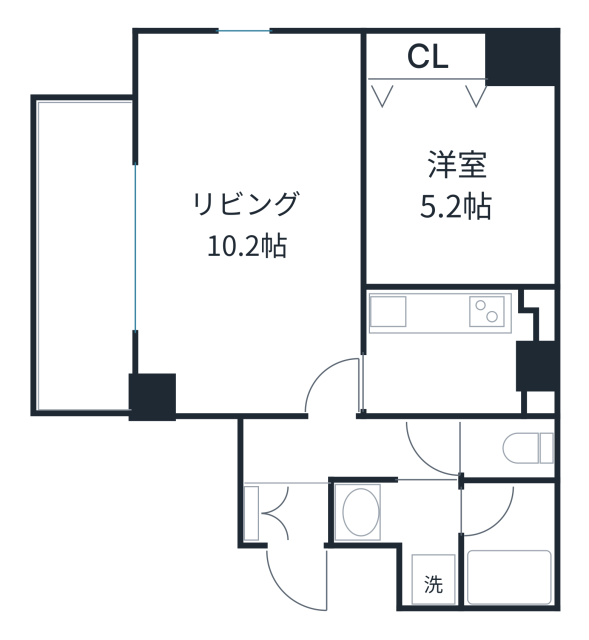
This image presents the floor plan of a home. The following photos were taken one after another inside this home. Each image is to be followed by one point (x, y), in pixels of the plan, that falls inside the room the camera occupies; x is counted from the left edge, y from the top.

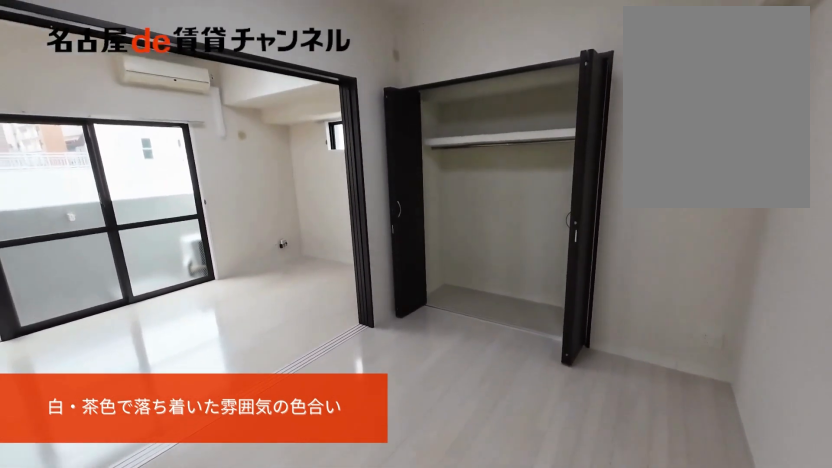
(460, 183)
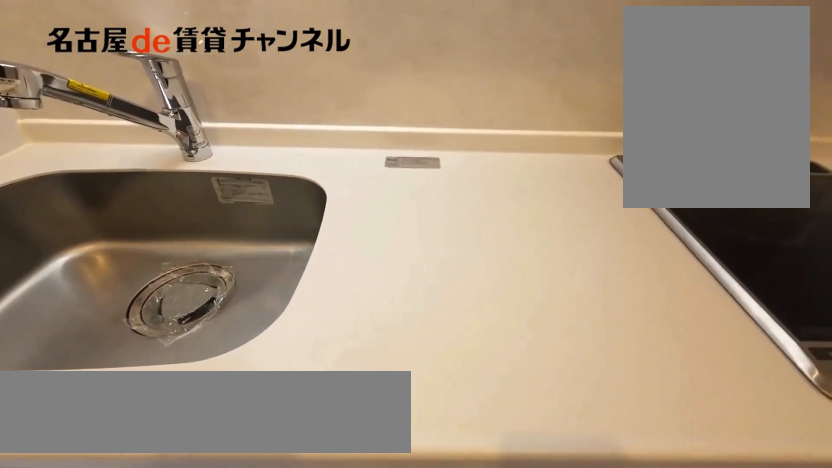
(457, 350)
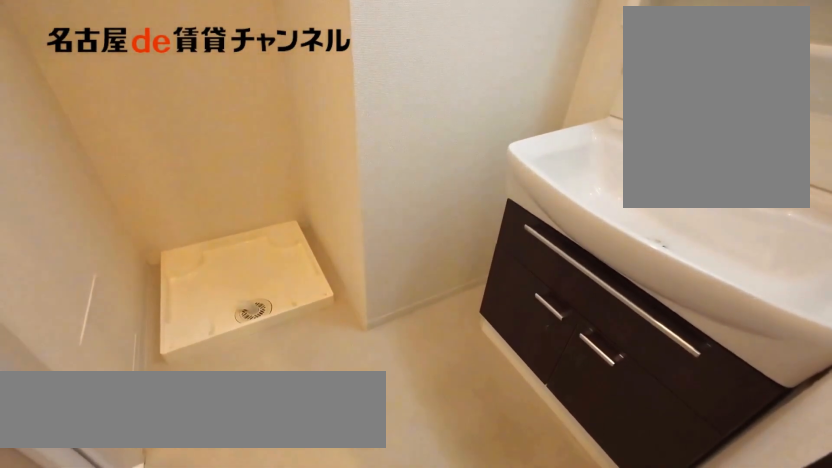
(410, 532)
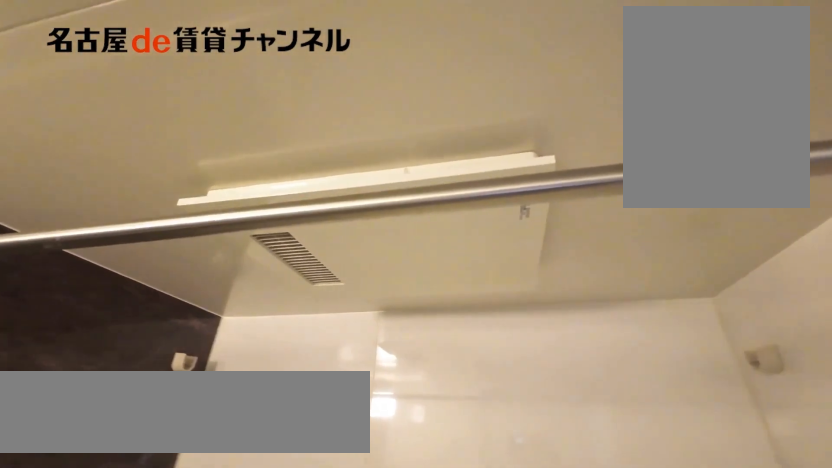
(507, 544)
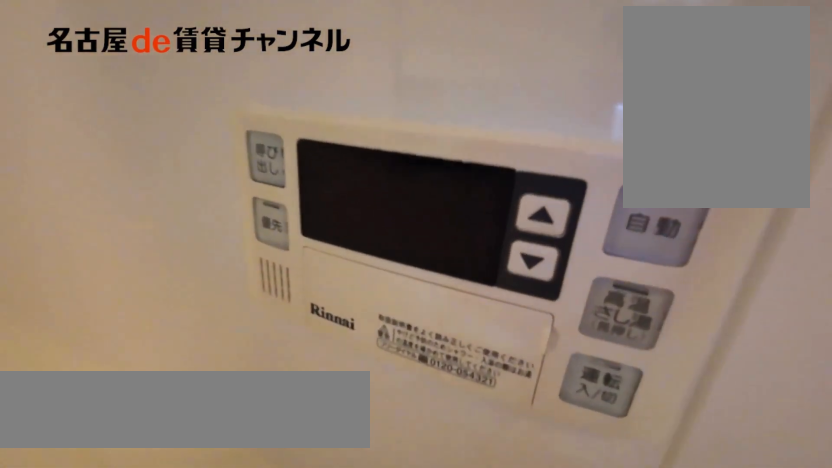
(507, 544)
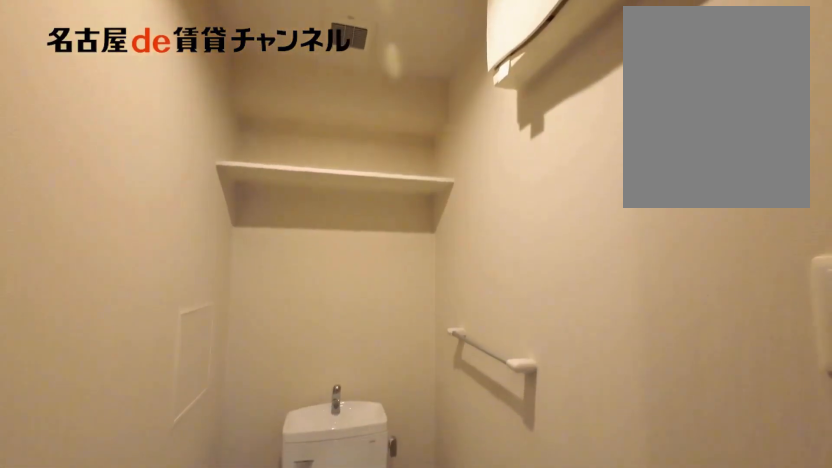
(507, 449)
